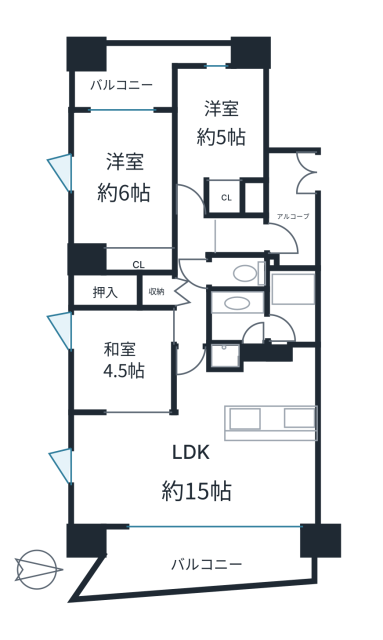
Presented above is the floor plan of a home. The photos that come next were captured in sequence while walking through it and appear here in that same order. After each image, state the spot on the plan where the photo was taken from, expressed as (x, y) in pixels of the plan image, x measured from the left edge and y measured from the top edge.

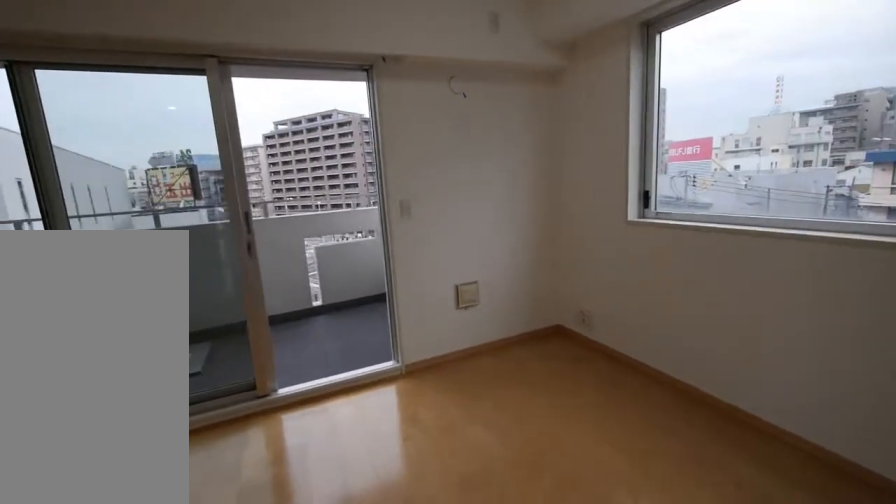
(124, 455)
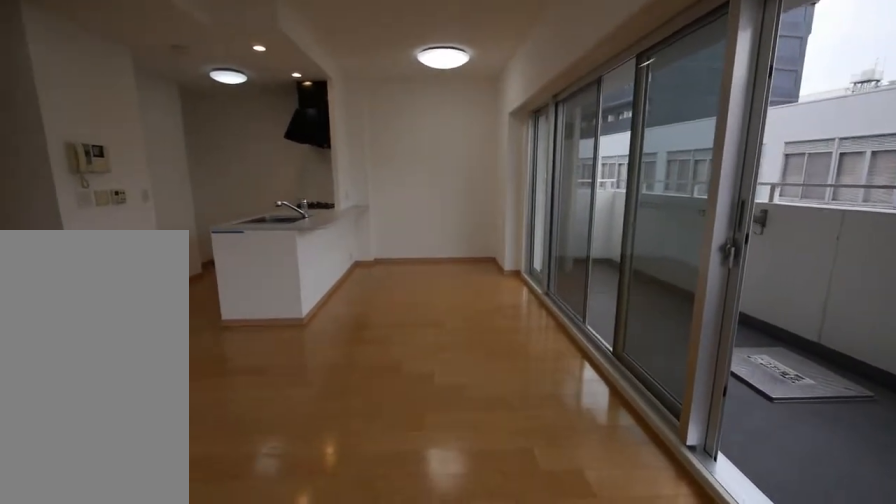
(124, 455)
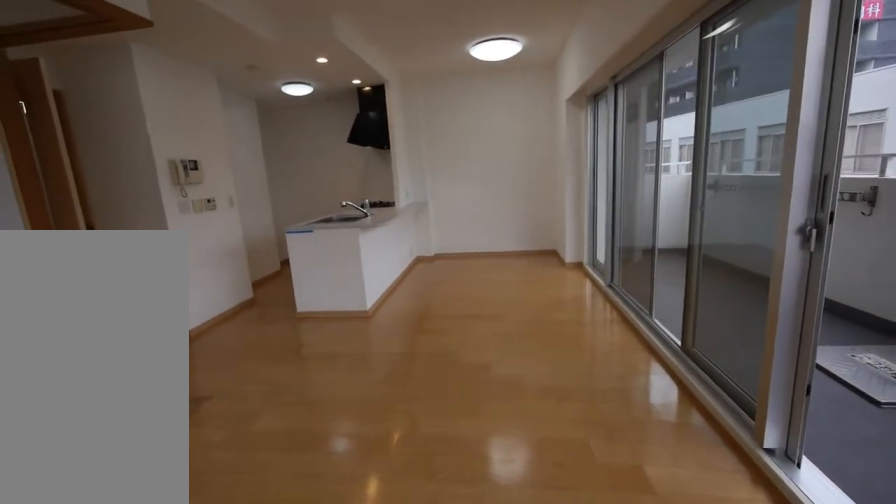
(124, 455)
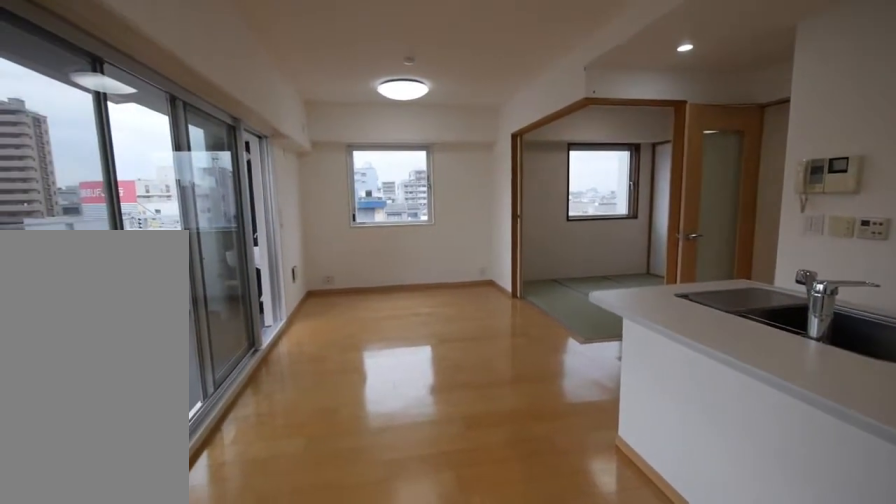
(250, 478)
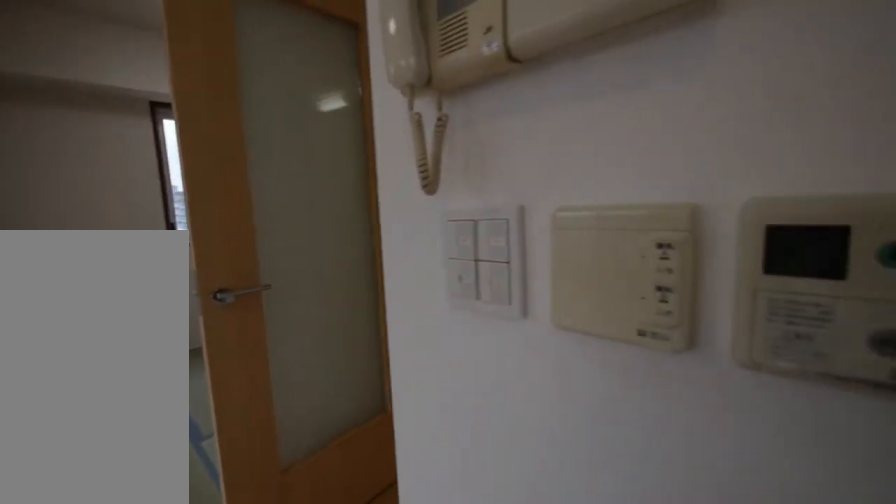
(250, 385)
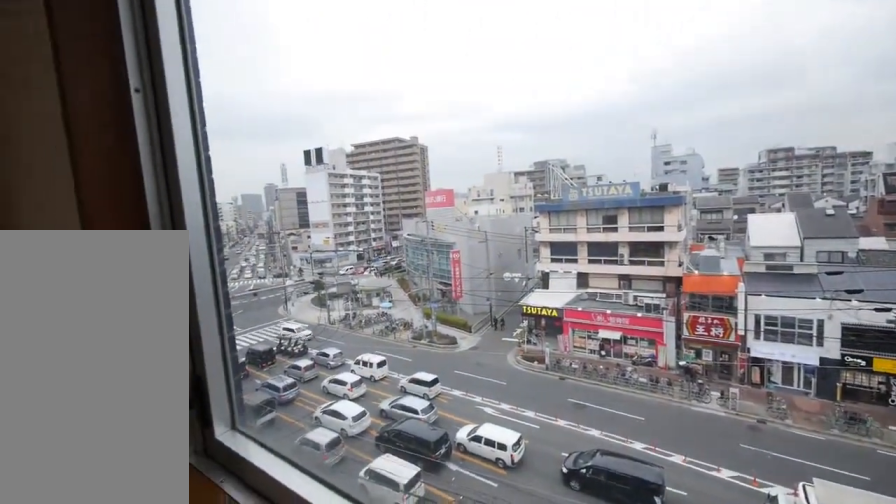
(110, 373)
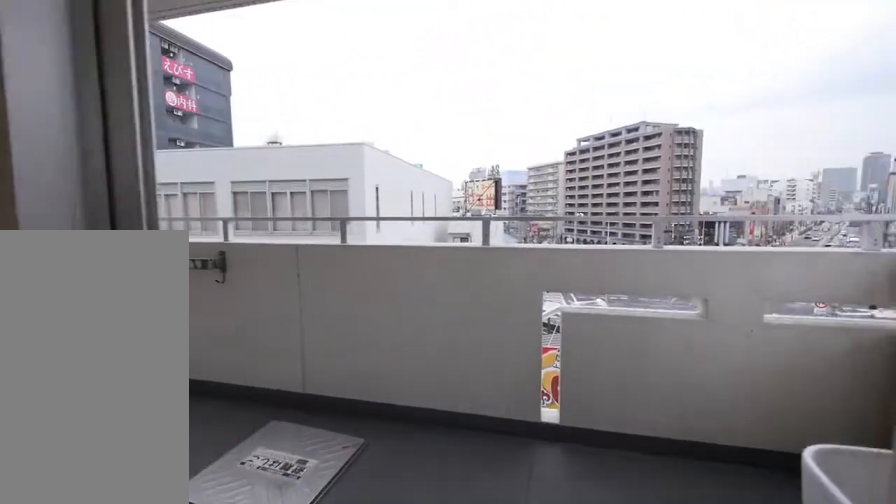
(124, 561)
